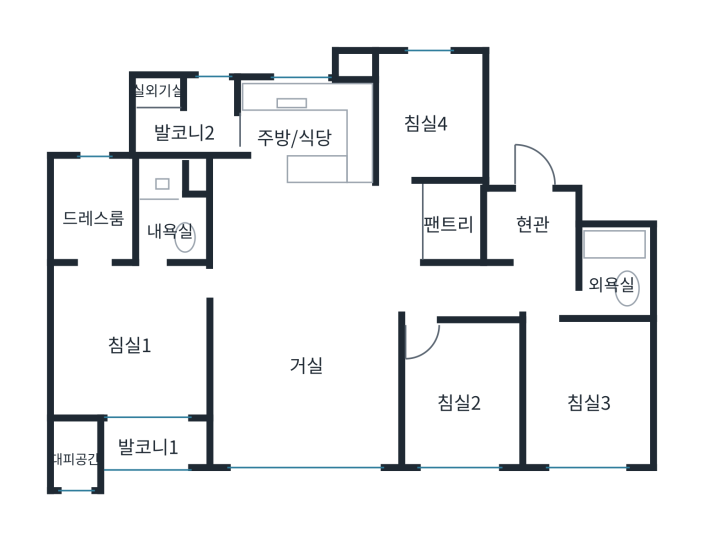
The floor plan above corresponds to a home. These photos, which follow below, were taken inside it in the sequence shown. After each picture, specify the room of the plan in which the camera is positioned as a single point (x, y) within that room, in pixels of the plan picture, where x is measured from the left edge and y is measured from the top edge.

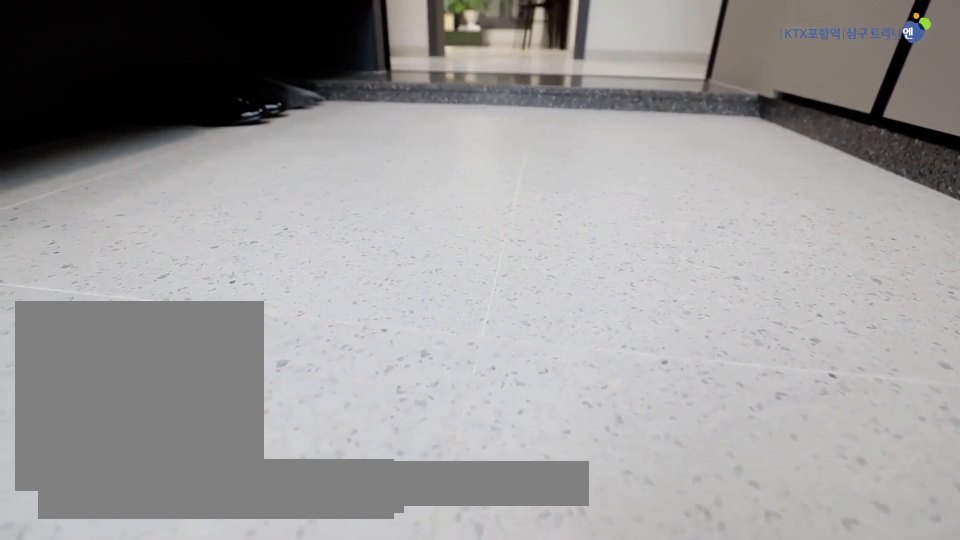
(527, 231)
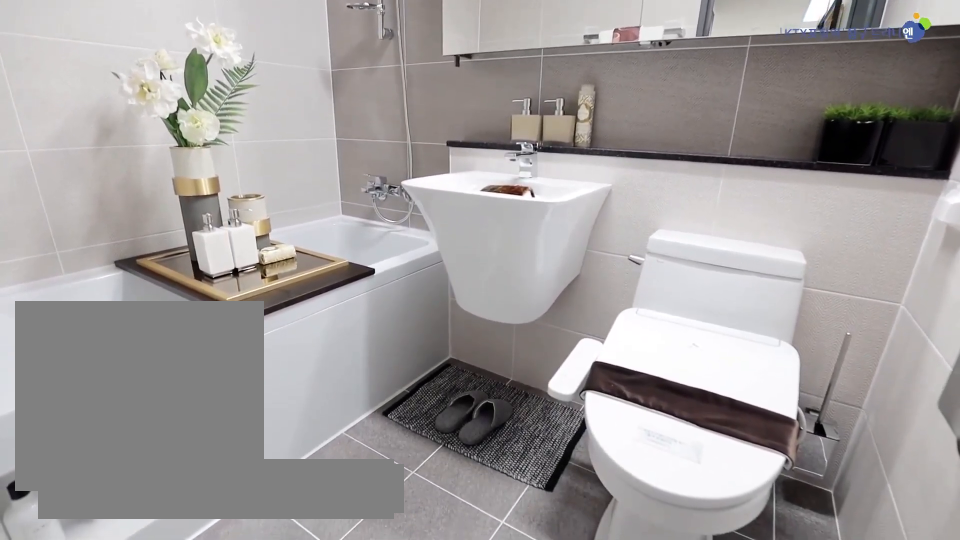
(617, 272)
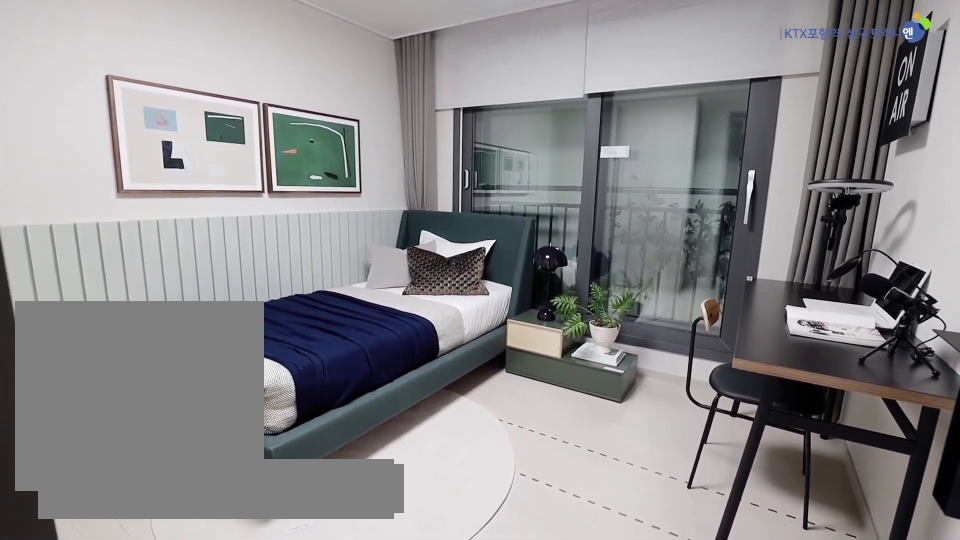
(591, 393)
